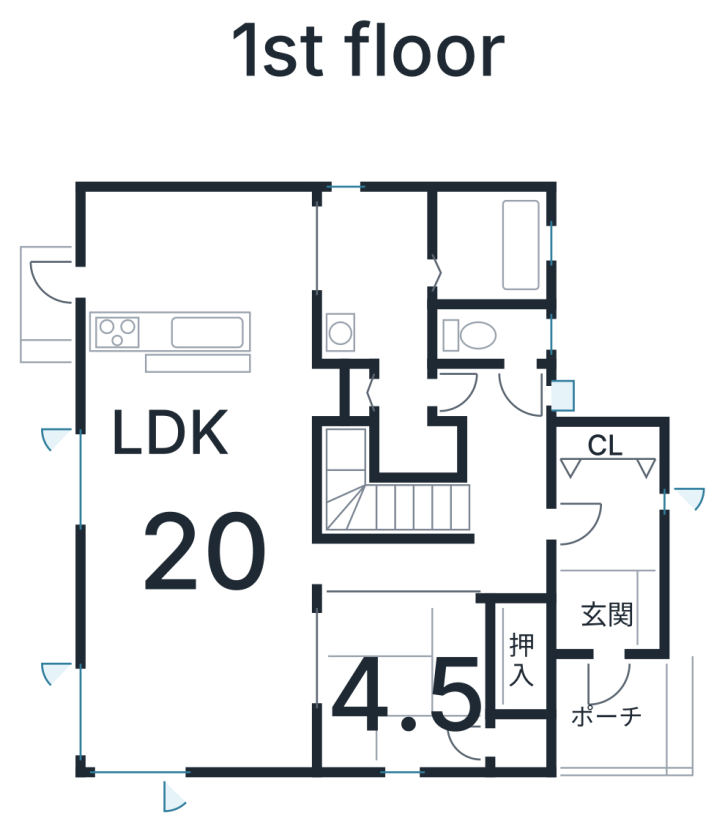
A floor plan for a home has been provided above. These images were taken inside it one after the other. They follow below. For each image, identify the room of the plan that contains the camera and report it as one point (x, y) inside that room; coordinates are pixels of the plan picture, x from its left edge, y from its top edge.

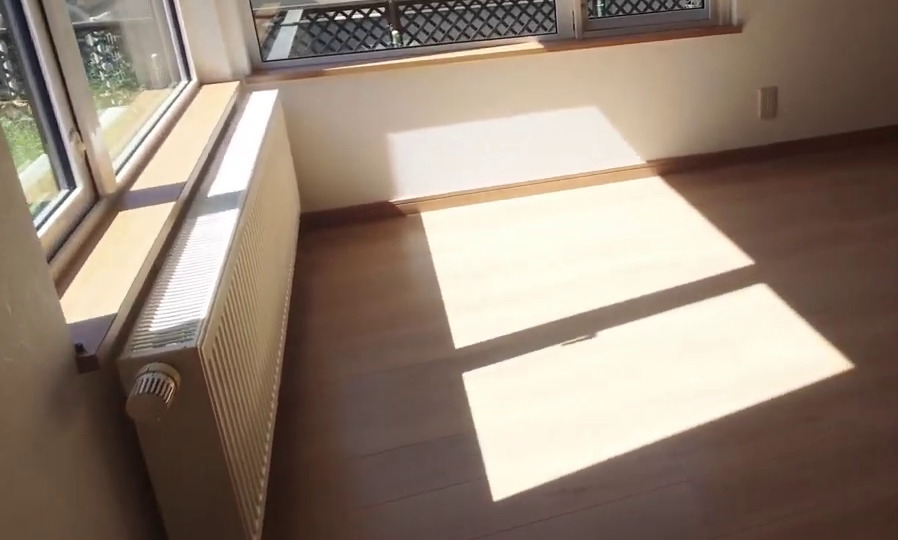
(204, 604)
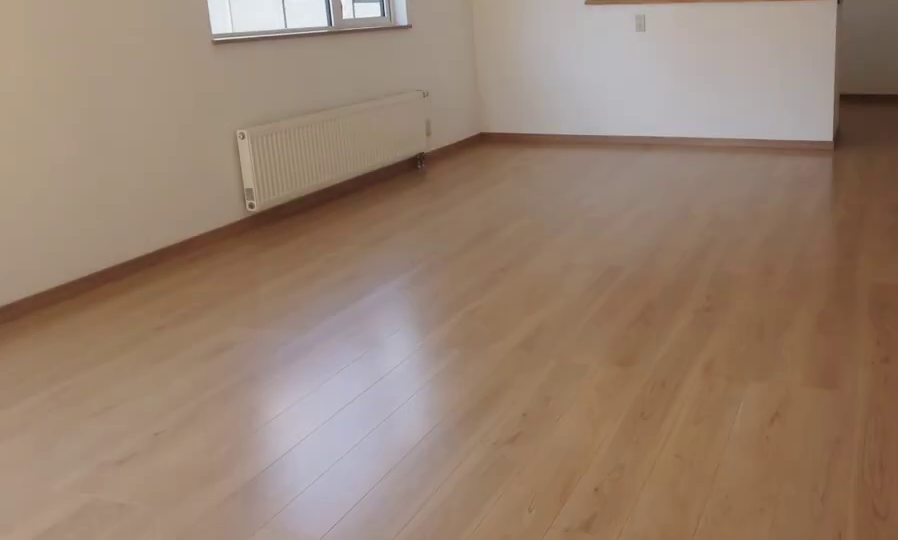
(204, 604)
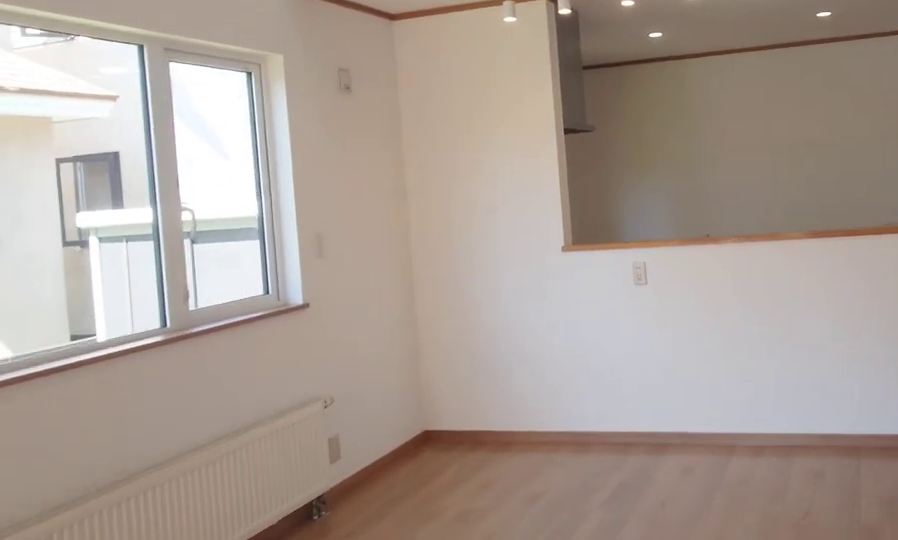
(204, 604)
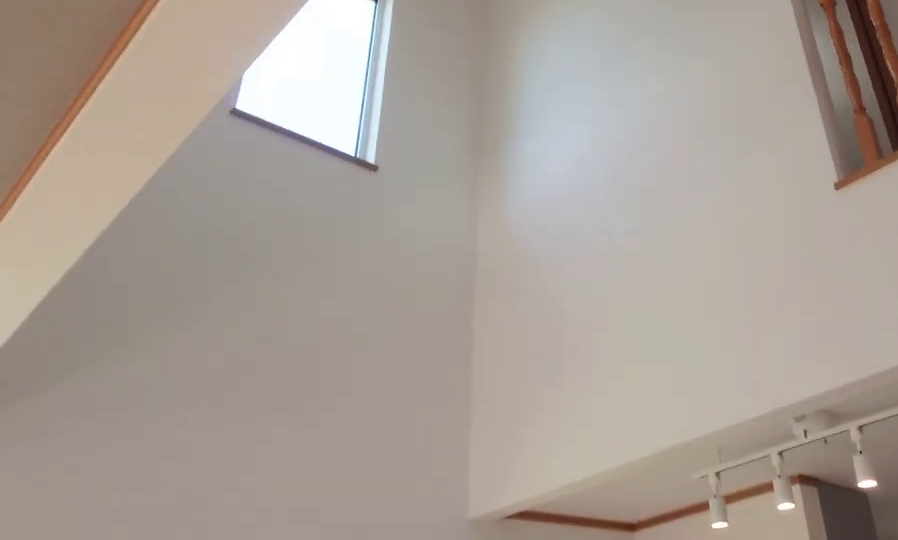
(204, 604)
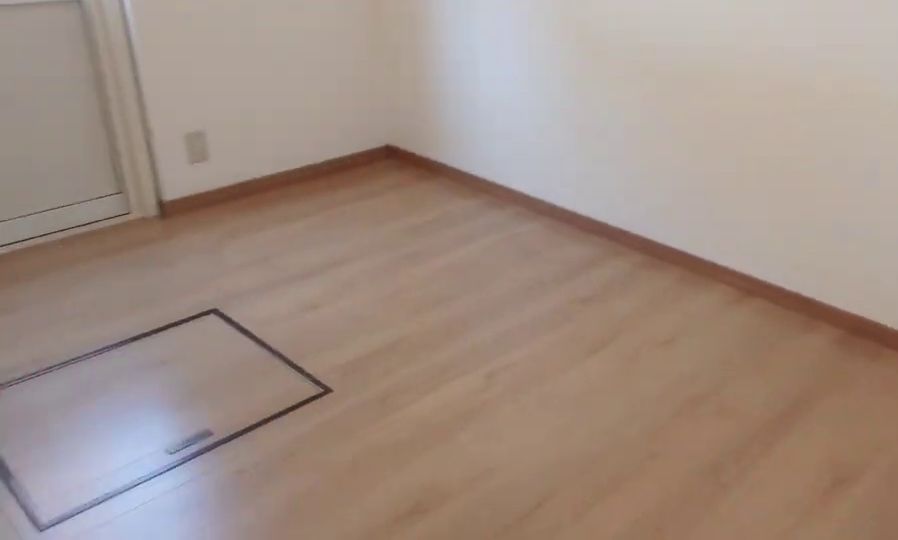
(205, 301)
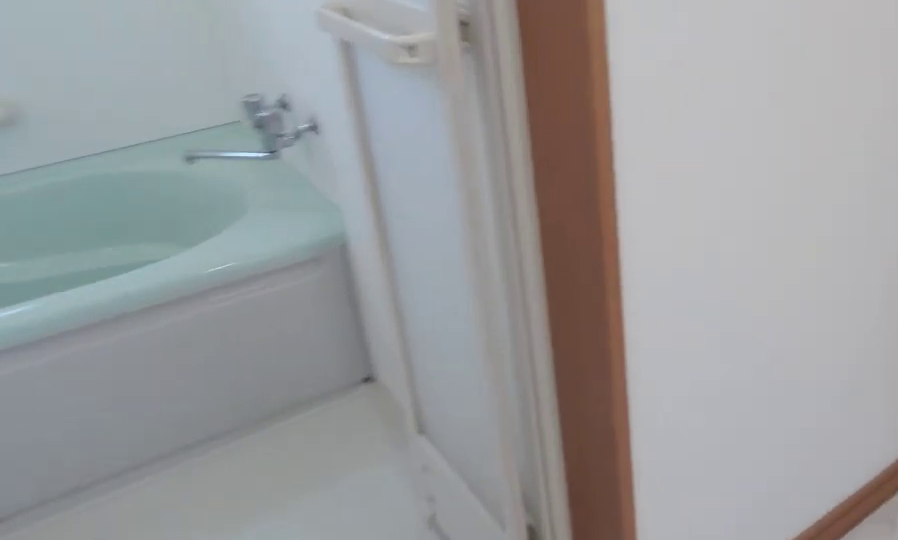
(372, 279)
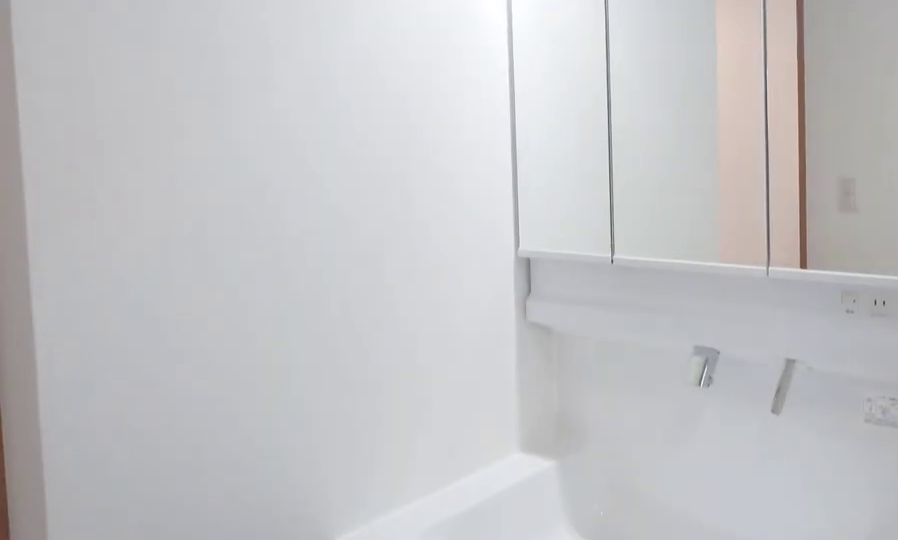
(372, 279)
